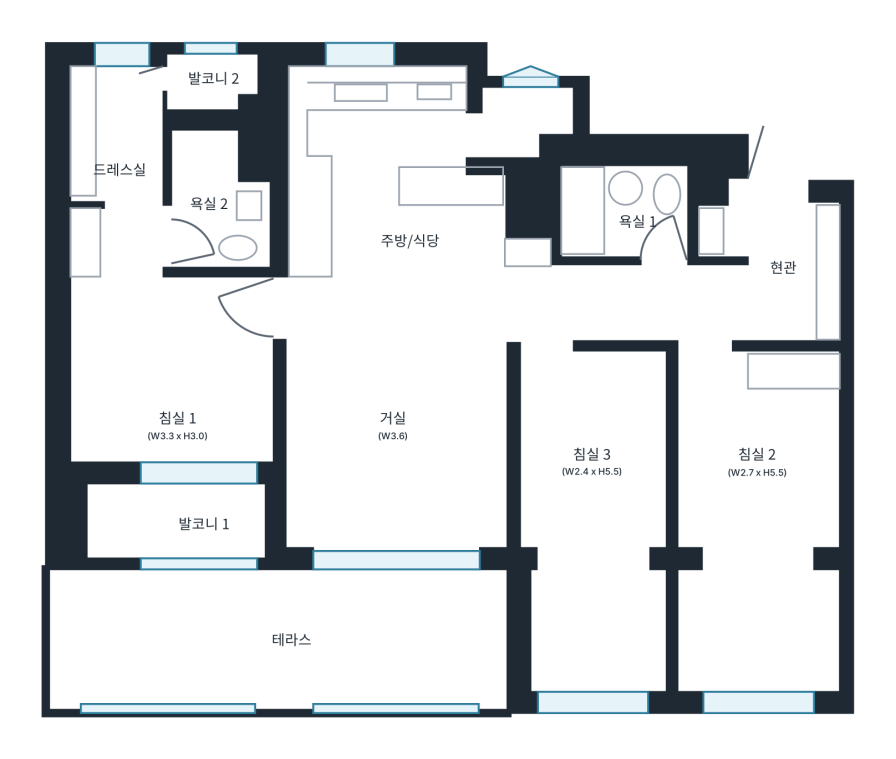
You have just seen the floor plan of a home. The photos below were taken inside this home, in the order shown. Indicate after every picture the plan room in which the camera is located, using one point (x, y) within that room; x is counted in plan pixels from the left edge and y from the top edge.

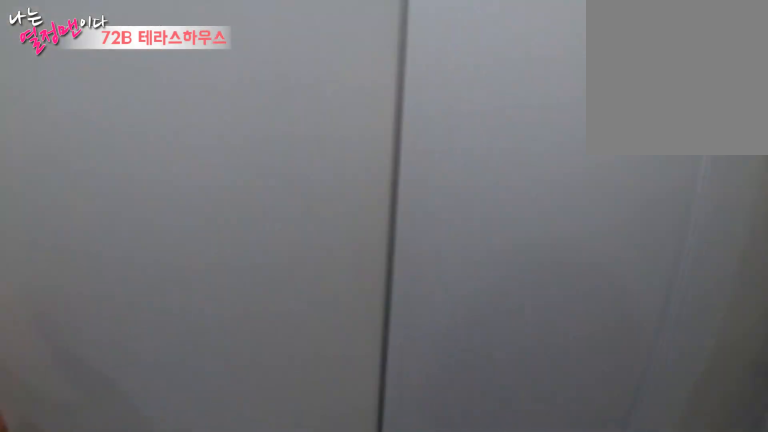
(788, 267)
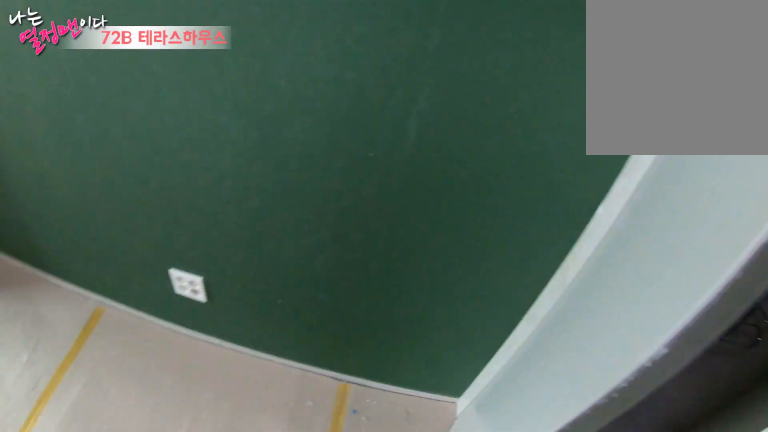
(759, 477)
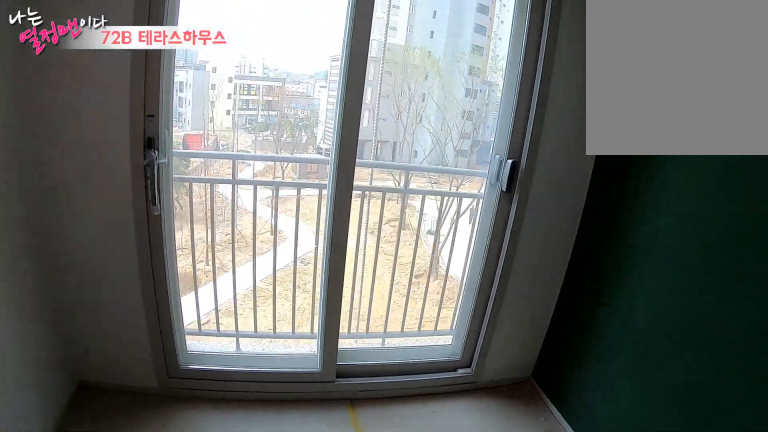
(759, 477)
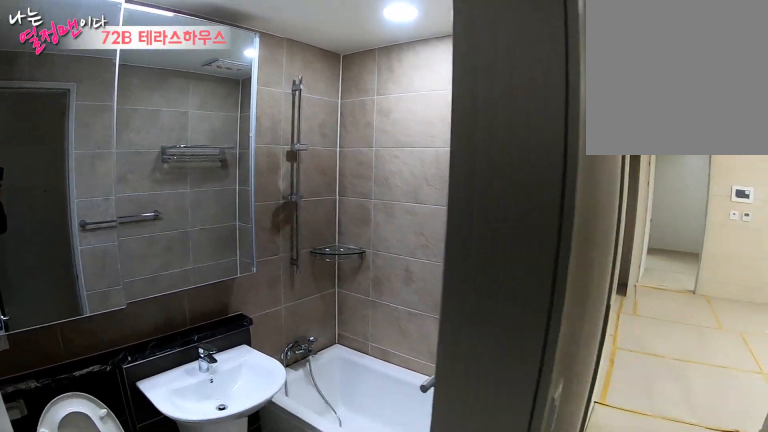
(630, 214)
